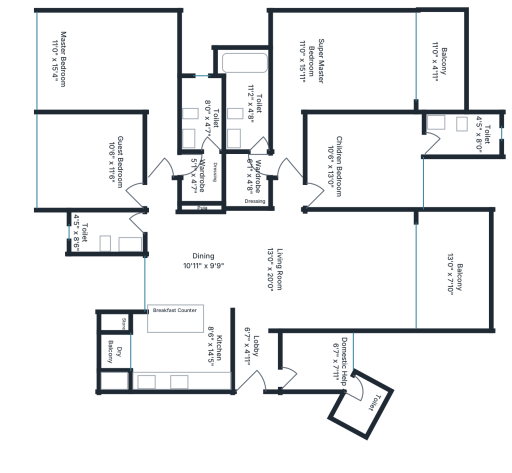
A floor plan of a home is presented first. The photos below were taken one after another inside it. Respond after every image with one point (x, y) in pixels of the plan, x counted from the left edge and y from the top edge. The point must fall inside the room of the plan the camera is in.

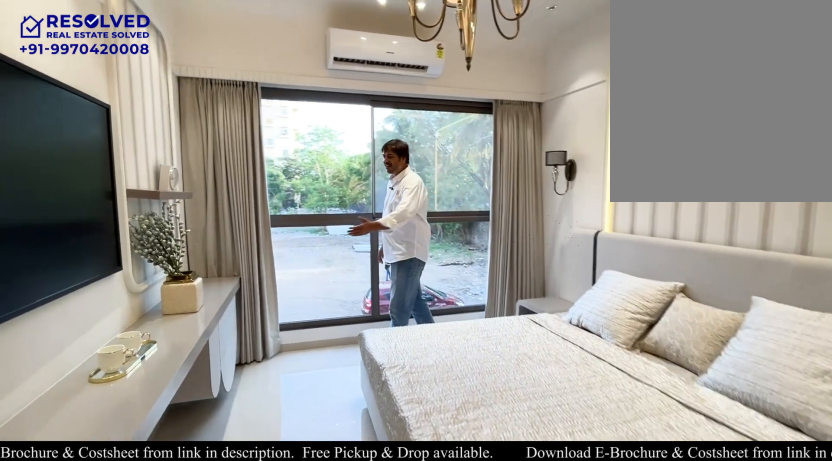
(116, 71)
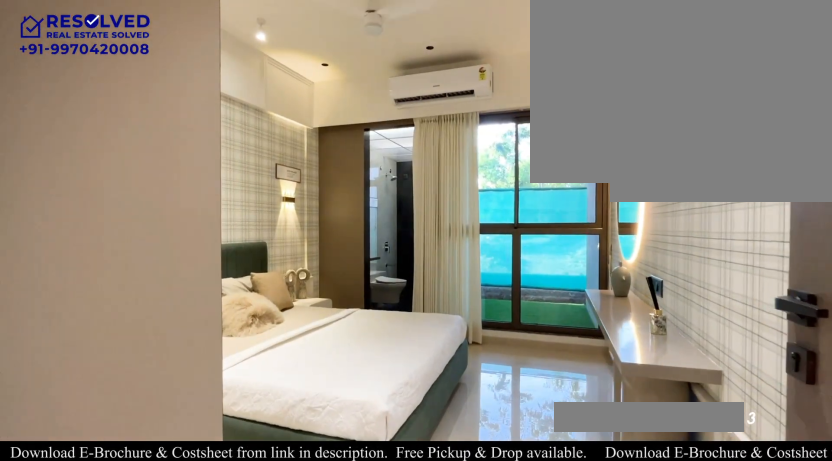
(365, 160)
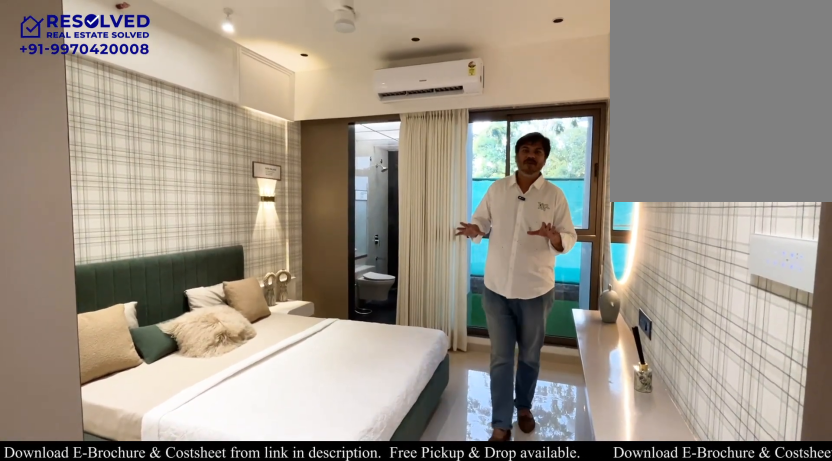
(365, 160)
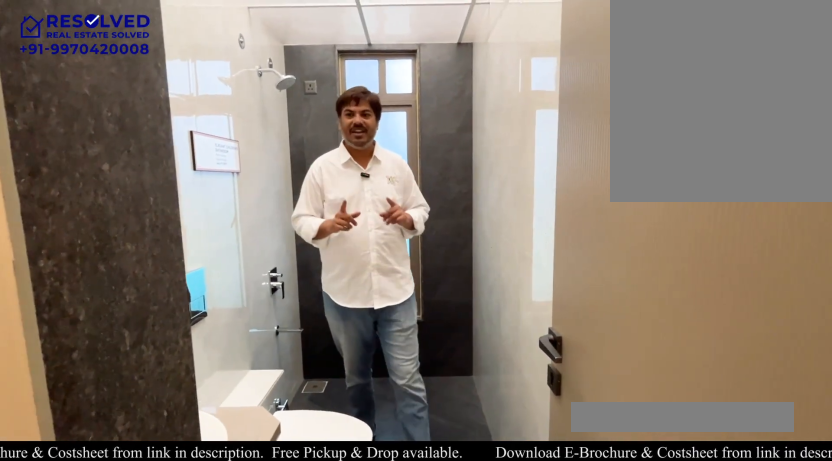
(460, 133)
